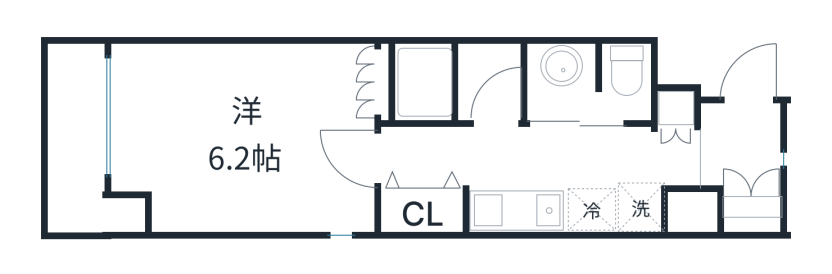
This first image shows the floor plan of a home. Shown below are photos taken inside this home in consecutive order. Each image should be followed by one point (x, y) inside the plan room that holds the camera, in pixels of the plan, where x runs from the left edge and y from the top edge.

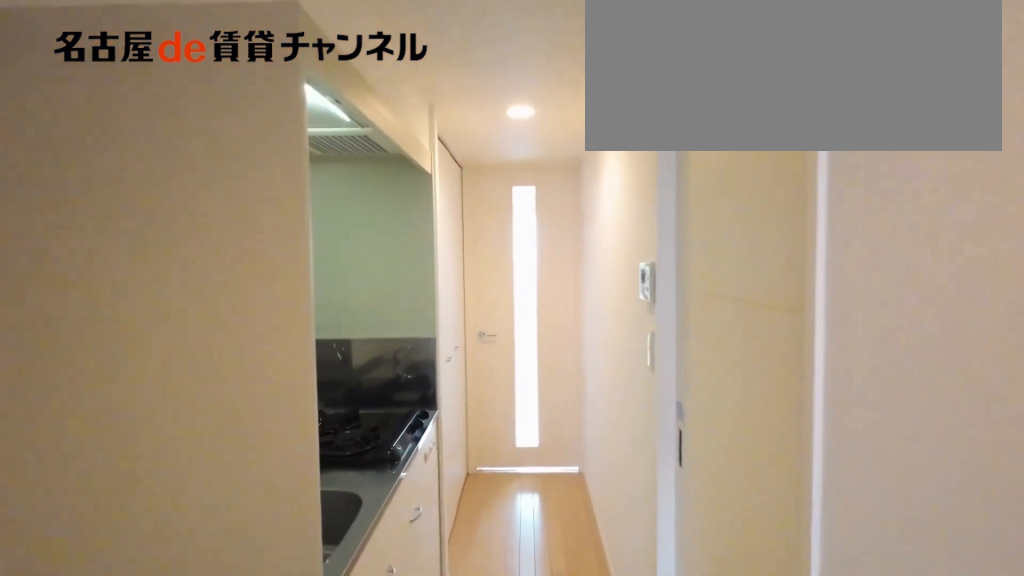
(740, 159)
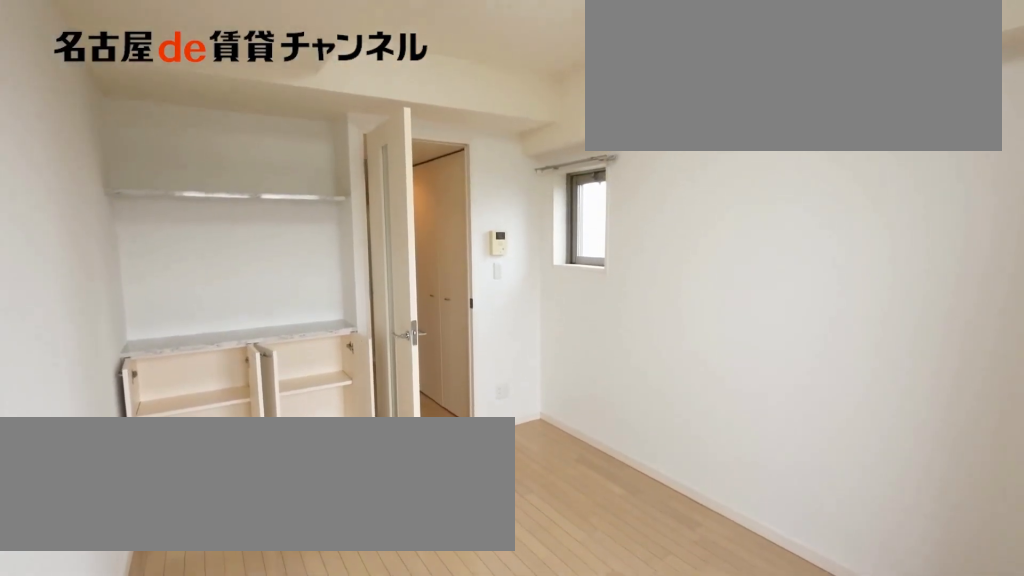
(242, 136)
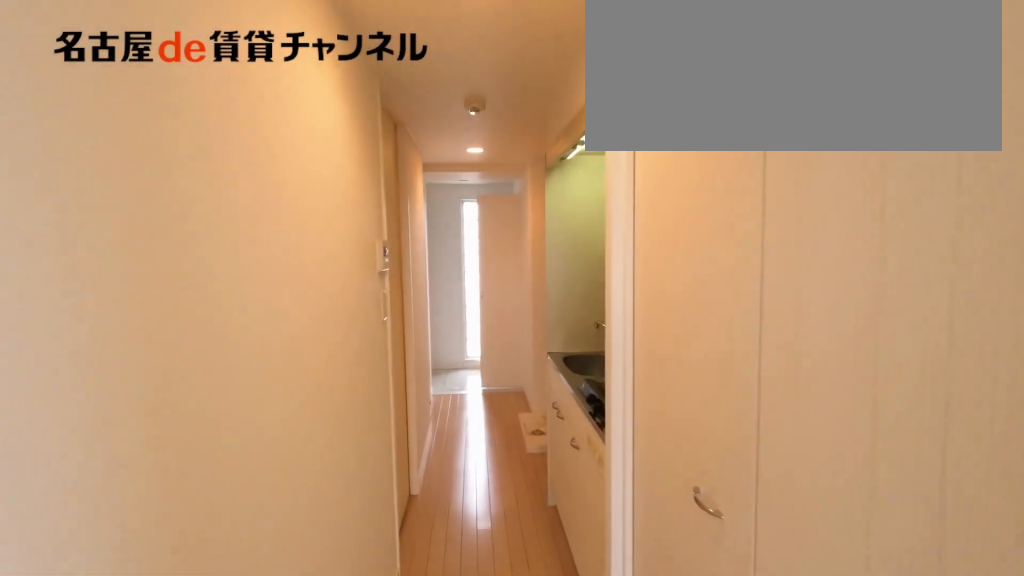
(242, 136)
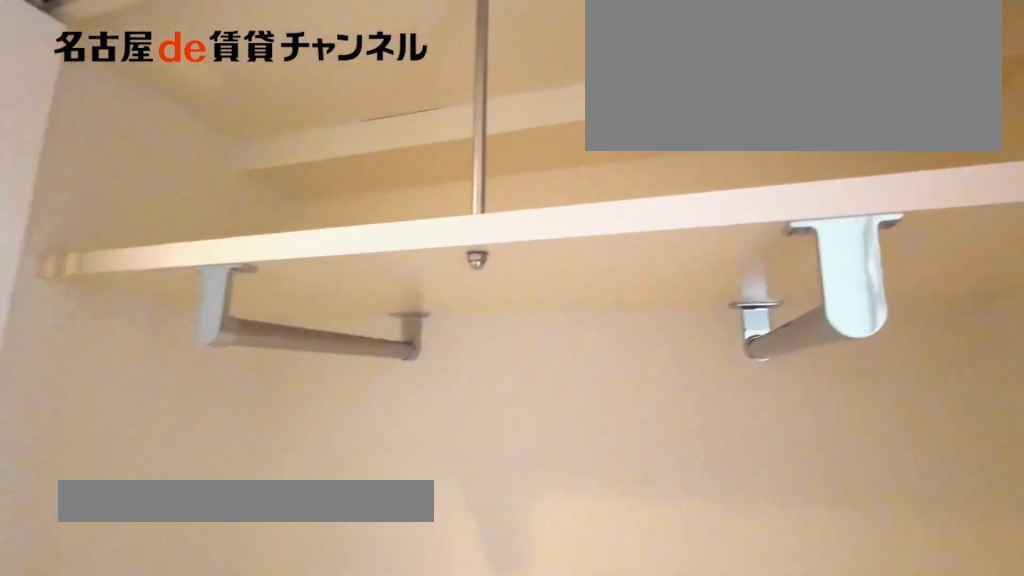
(424, 209)
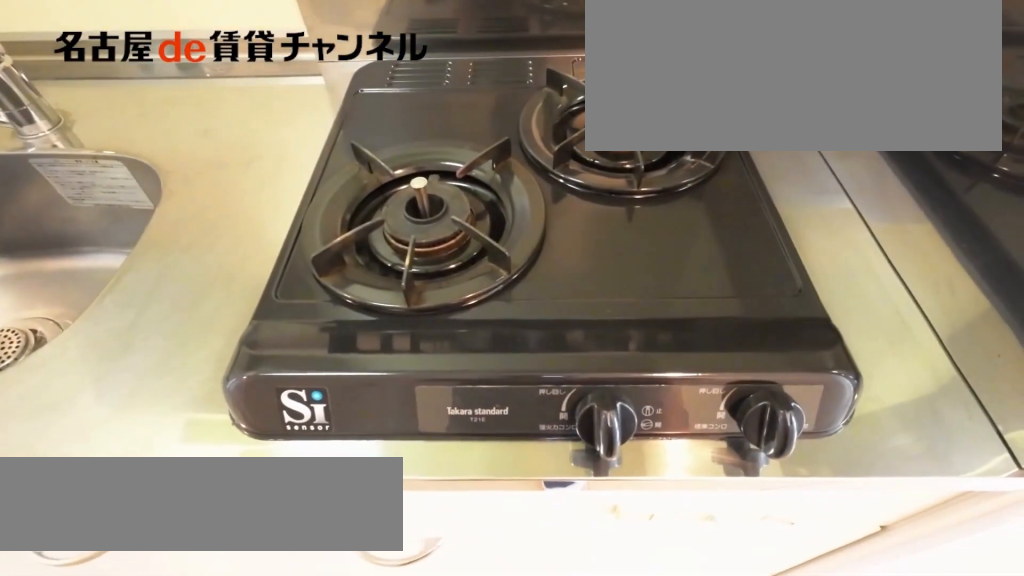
(538, 210)
